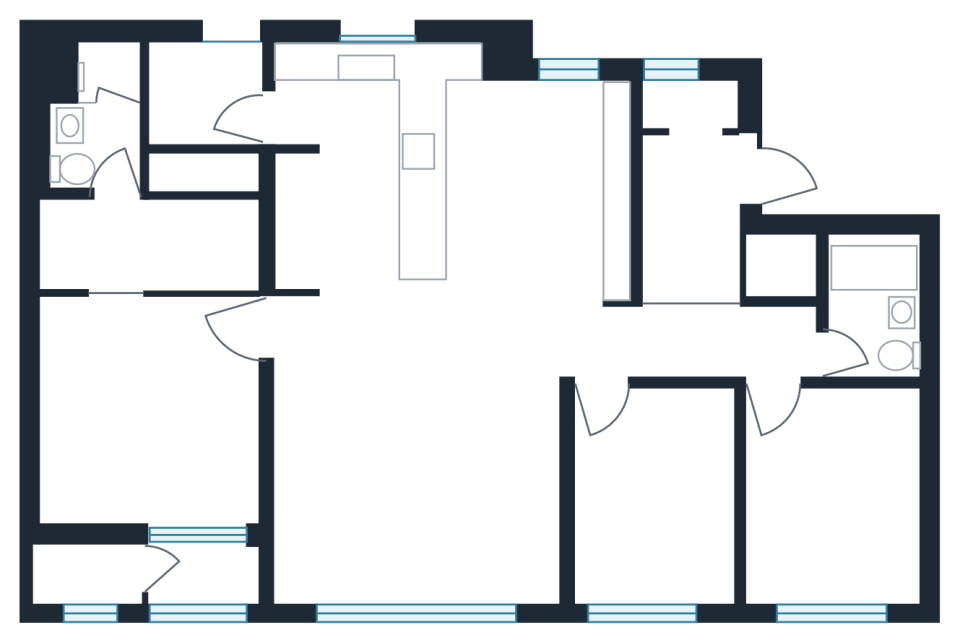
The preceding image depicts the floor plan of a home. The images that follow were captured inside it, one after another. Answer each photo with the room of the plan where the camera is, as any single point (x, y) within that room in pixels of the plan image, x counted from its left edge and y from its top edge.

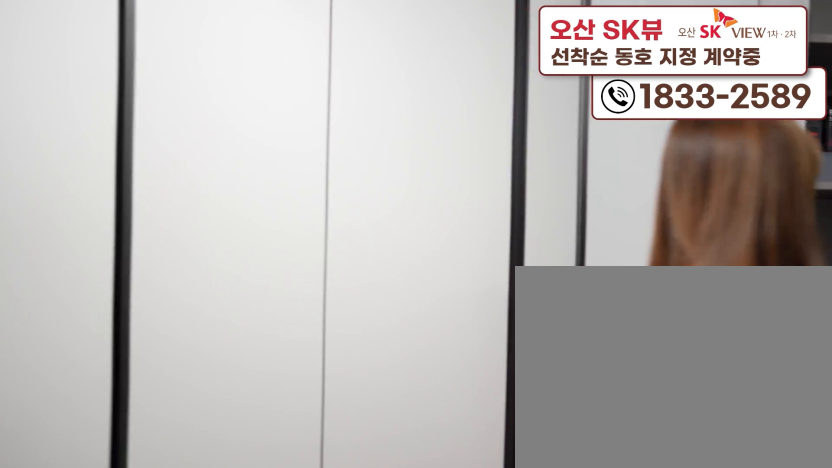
(699, 191)
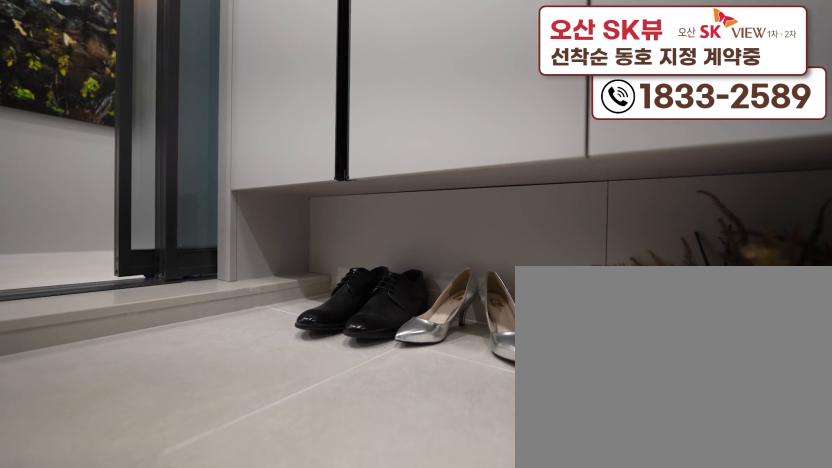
(699, 191)
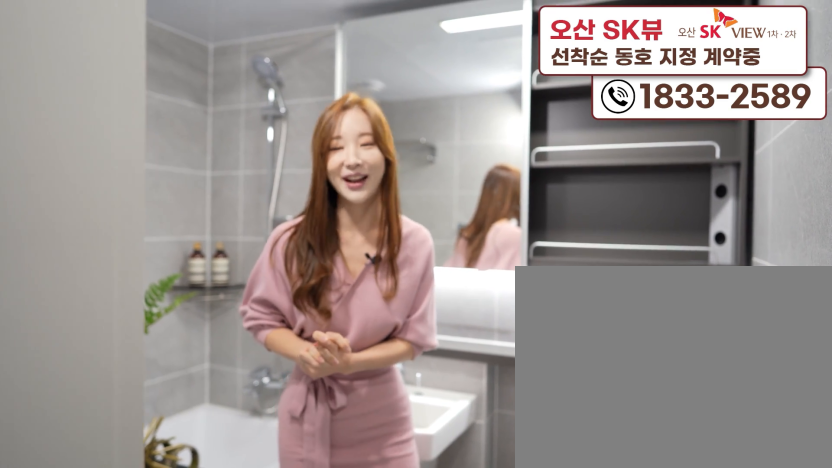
(881, 334)
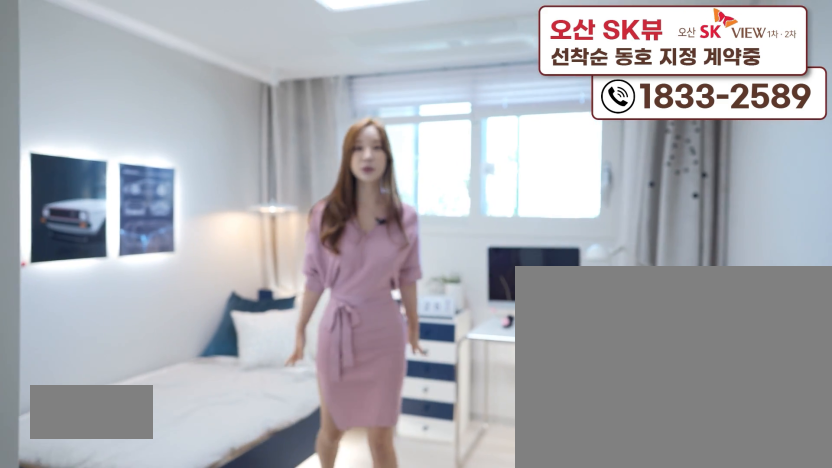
(824, 547)
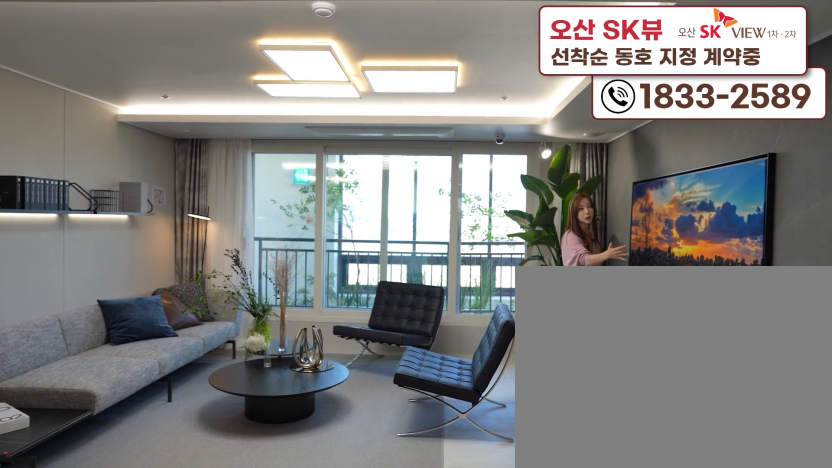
(421, 527)
